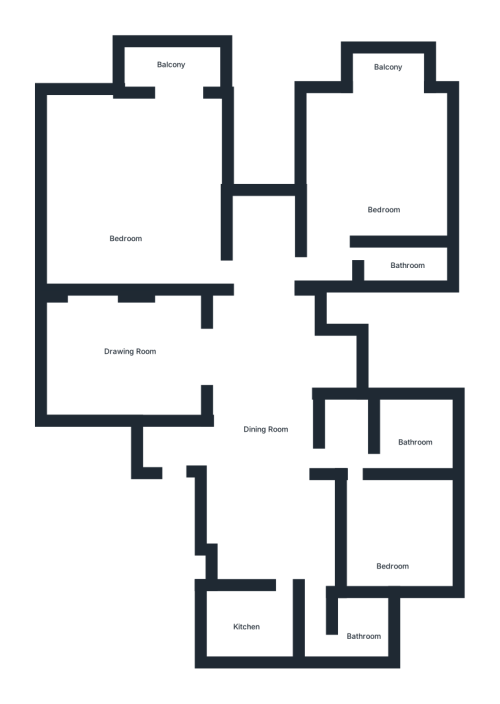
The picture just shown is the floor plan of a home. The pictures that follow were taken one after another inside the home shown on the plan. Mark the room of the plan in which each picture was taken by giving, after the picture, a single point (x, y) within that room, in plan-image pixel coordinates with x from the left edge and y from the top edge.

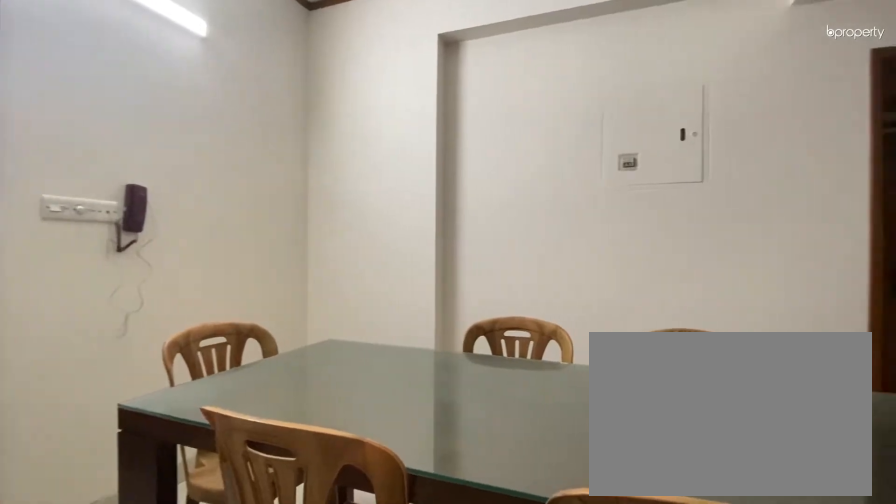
(262, 433)
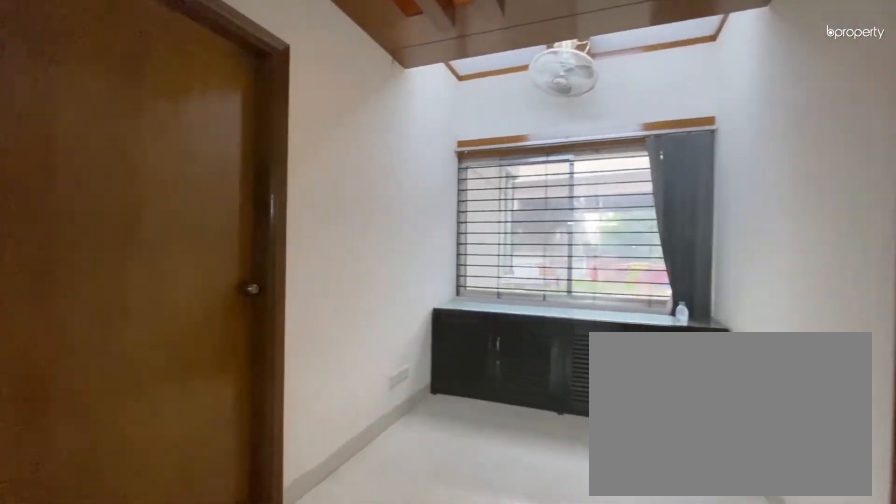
(264, 430)
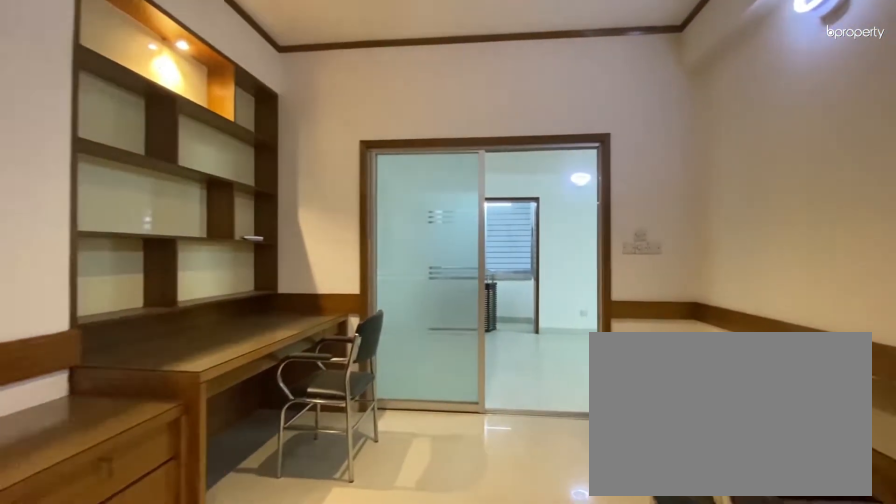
(134, 349)
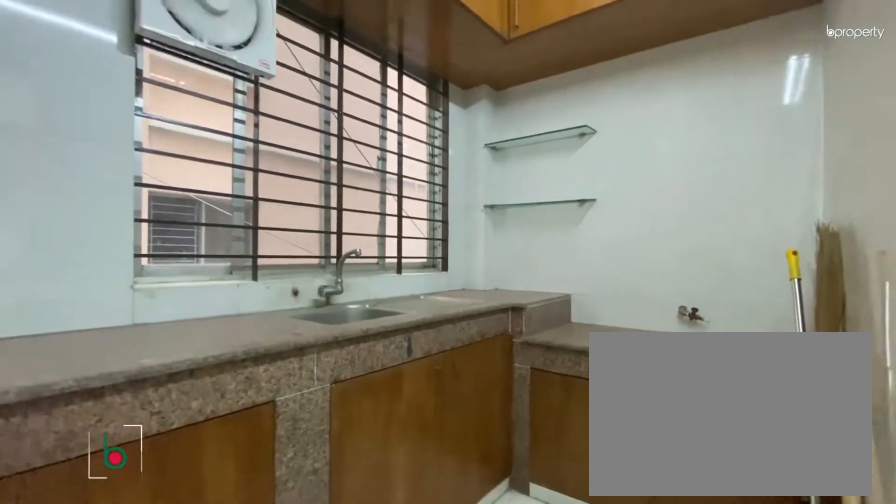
(246, 622)
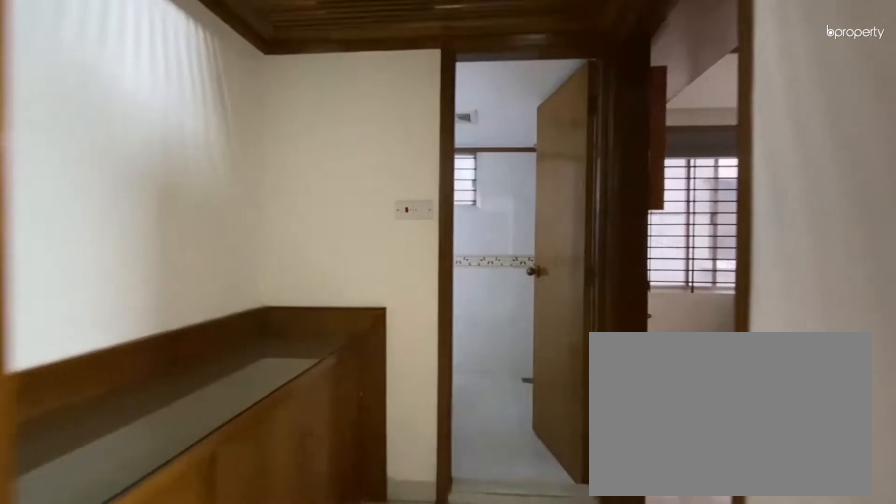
(343, 454)
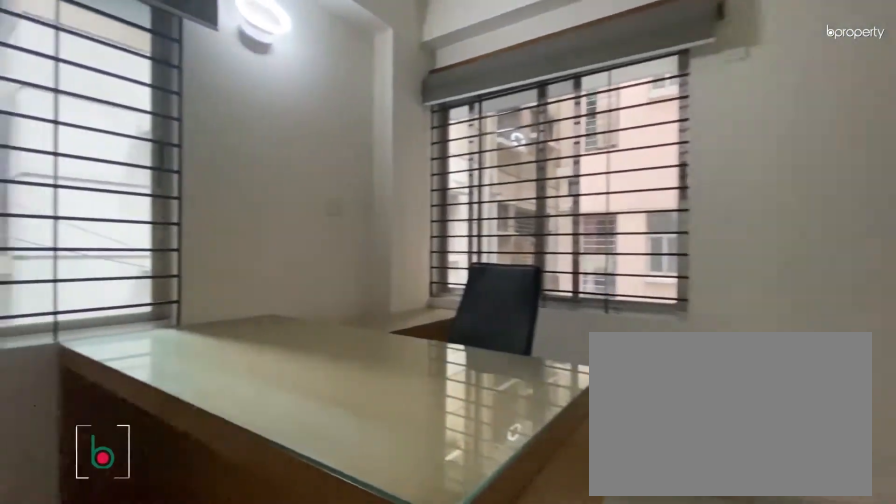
(394, 545)
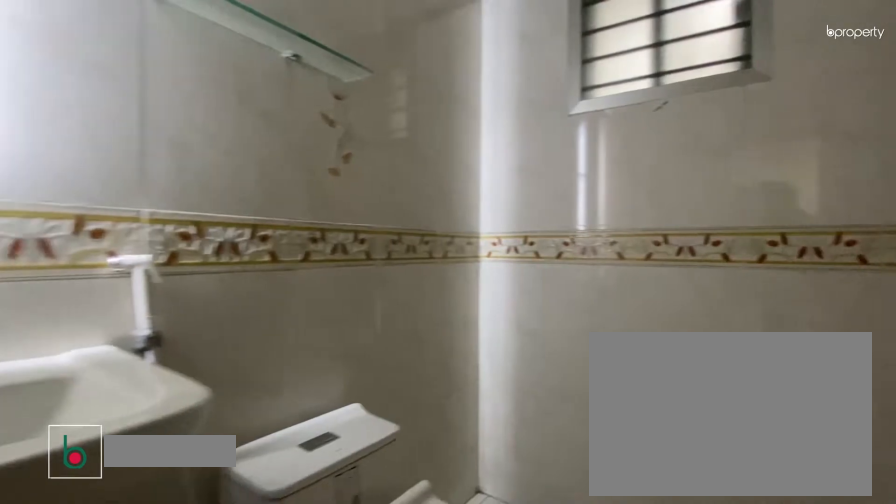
(408, 440)
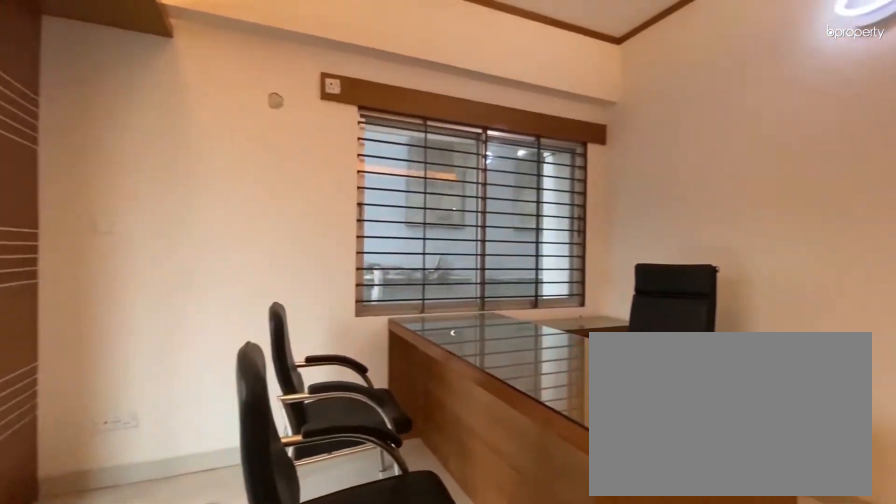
(379, 176)
